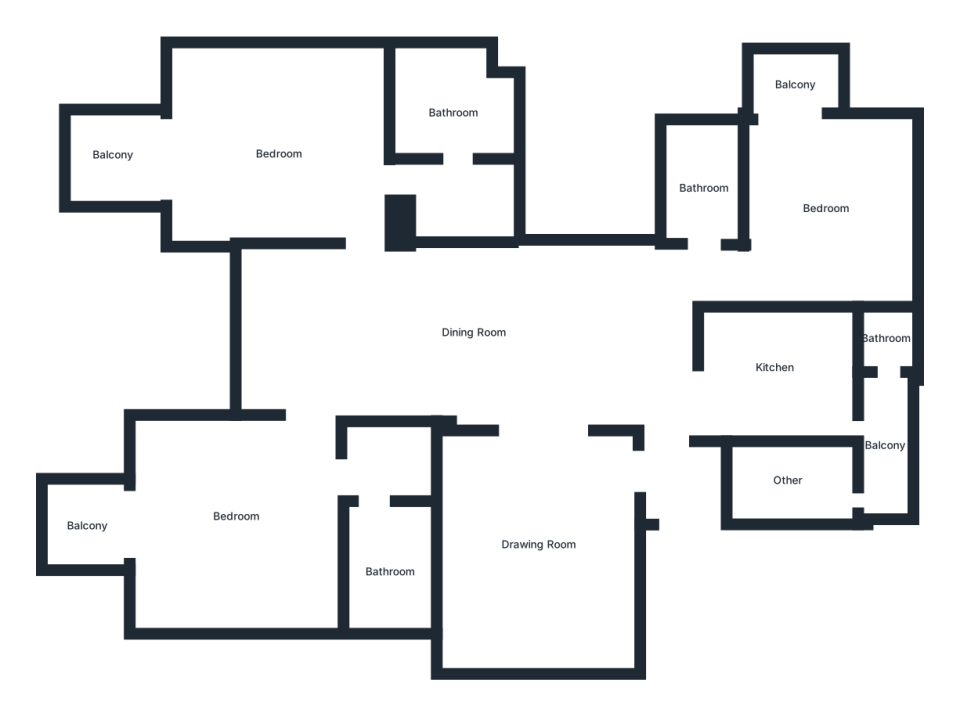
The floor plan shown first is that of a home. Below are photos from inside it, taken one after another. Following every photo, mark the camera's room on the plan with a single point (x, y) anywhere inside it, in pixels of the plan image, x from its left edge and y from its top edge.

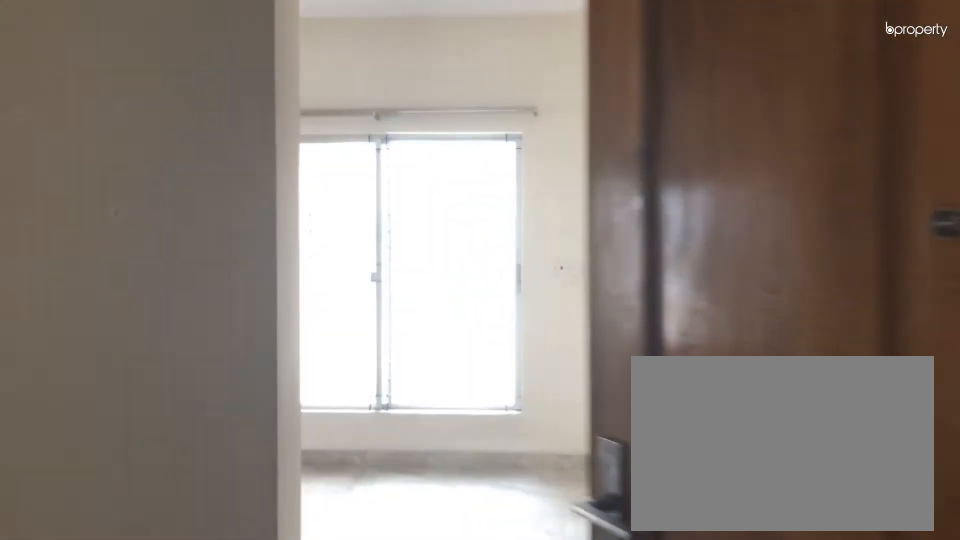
(657, 389)
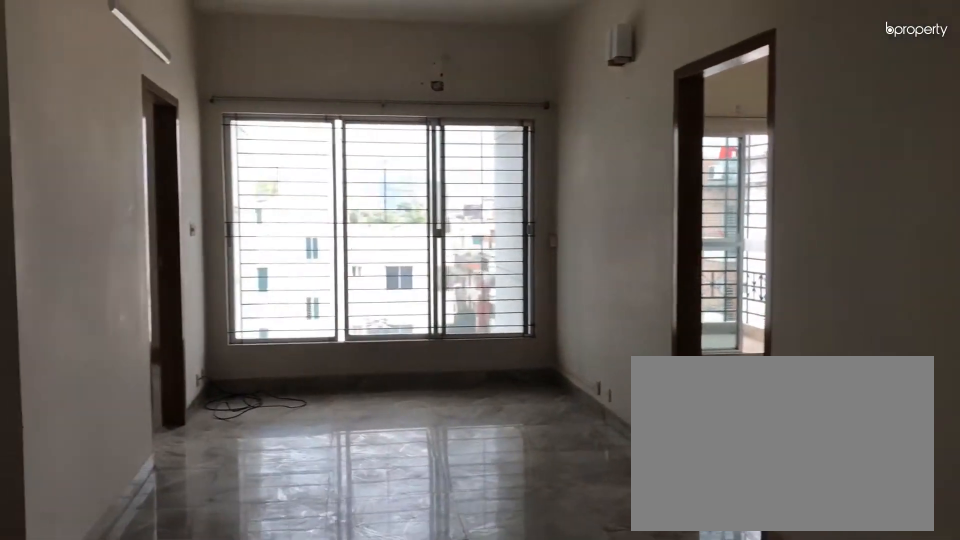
(473, 334)
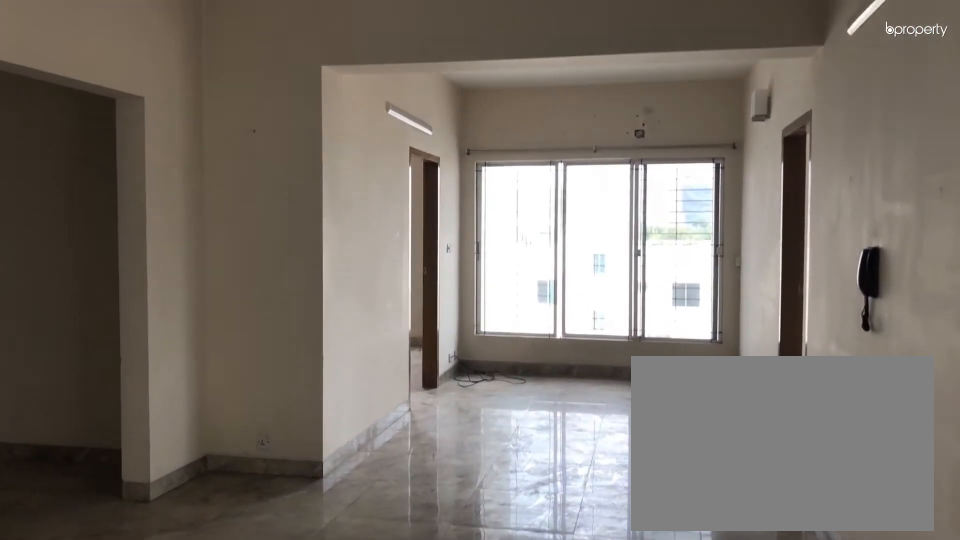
(472, 334)
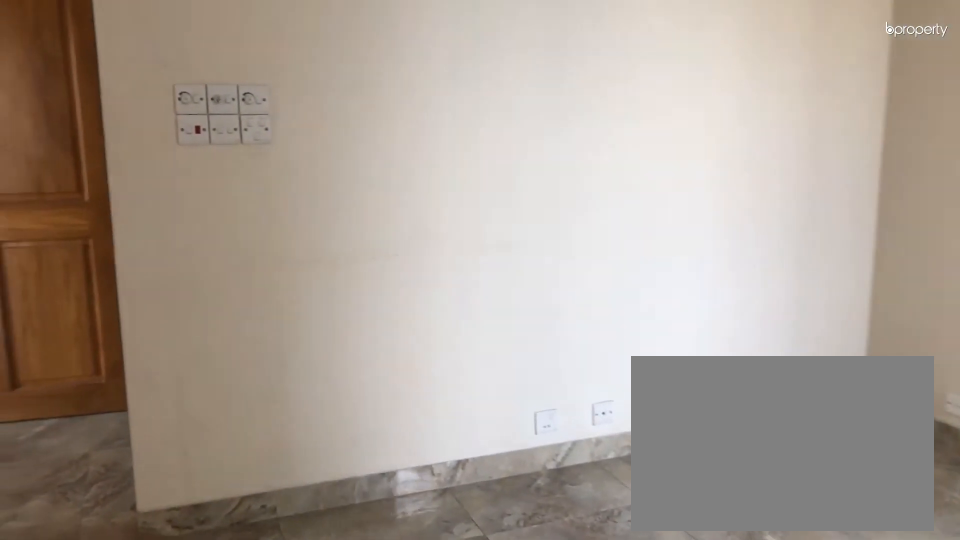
(536, 547)
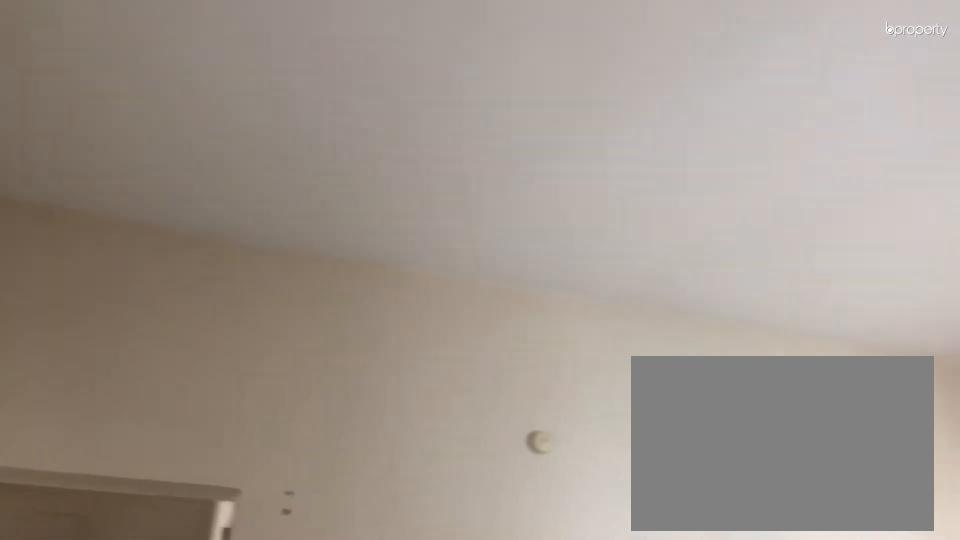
(536, 547)
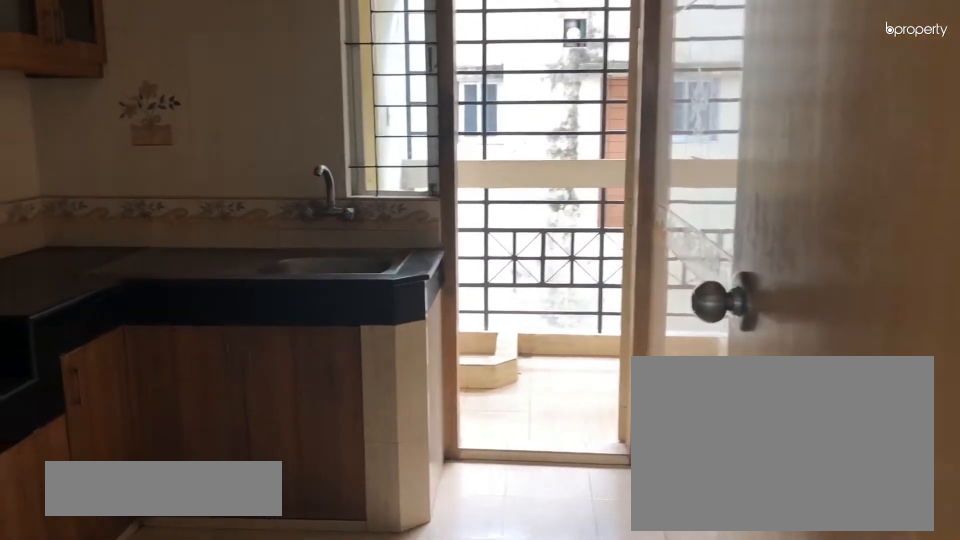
(773, 368)
